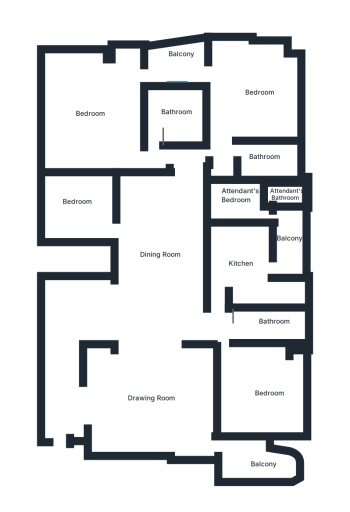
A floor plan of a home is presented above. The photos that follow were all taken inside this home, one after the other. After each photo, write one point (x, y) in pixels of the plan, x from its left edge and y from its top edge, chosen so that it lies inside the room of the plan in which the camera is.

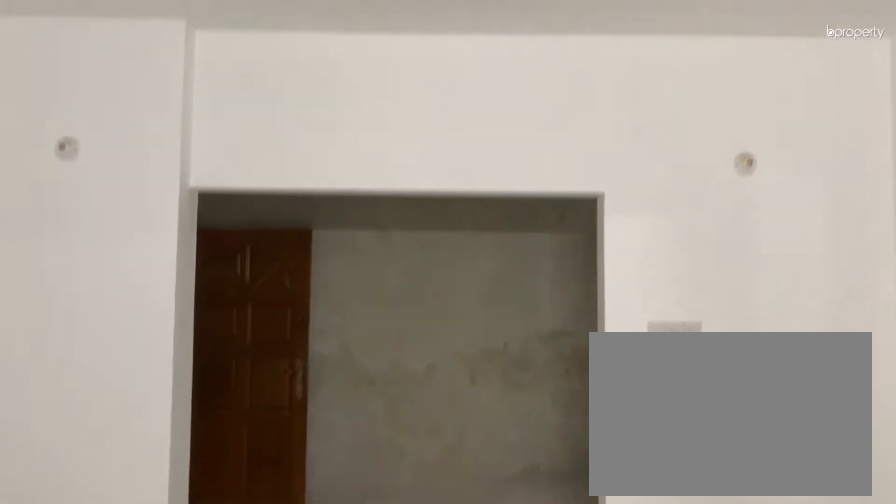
(153, 407)
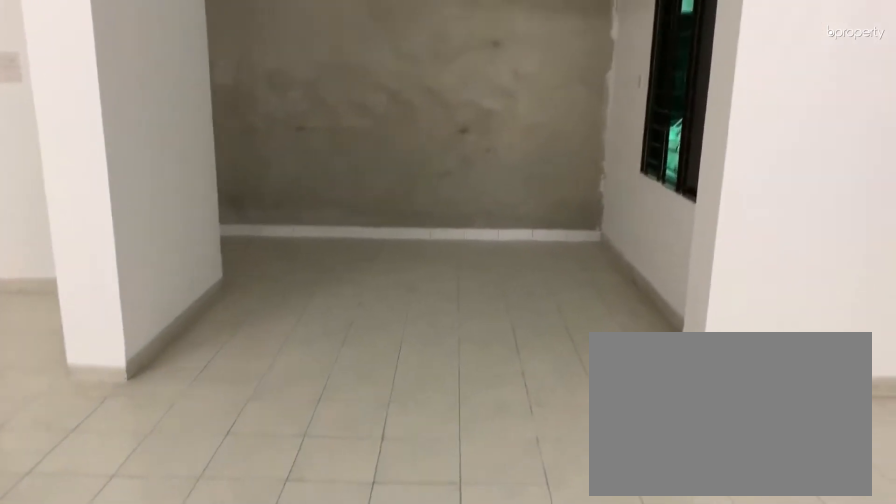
(159, 246)
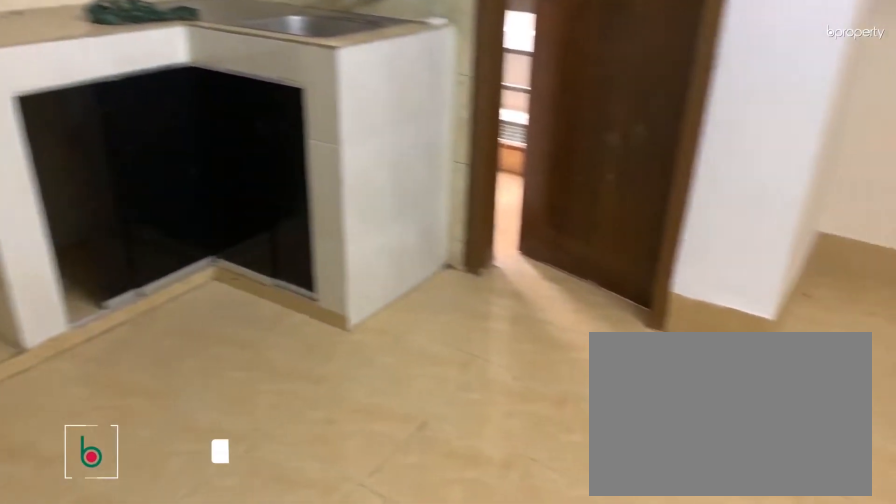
(240, 259)
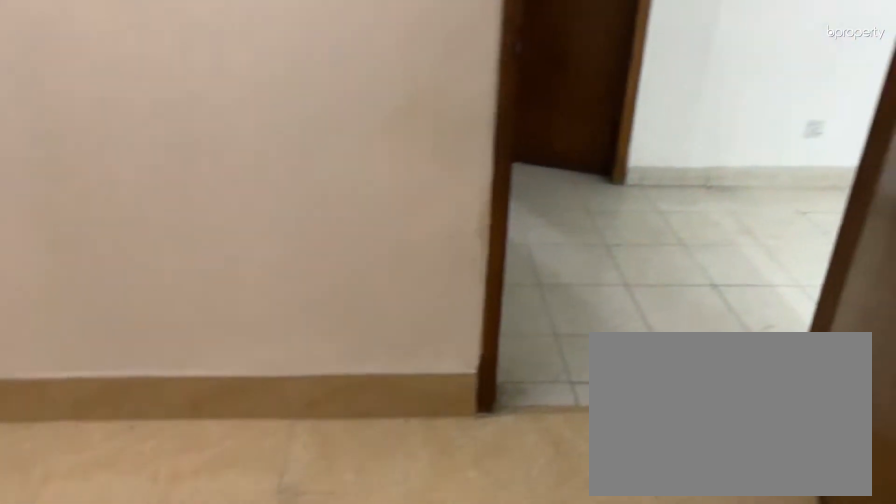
(240, 259)
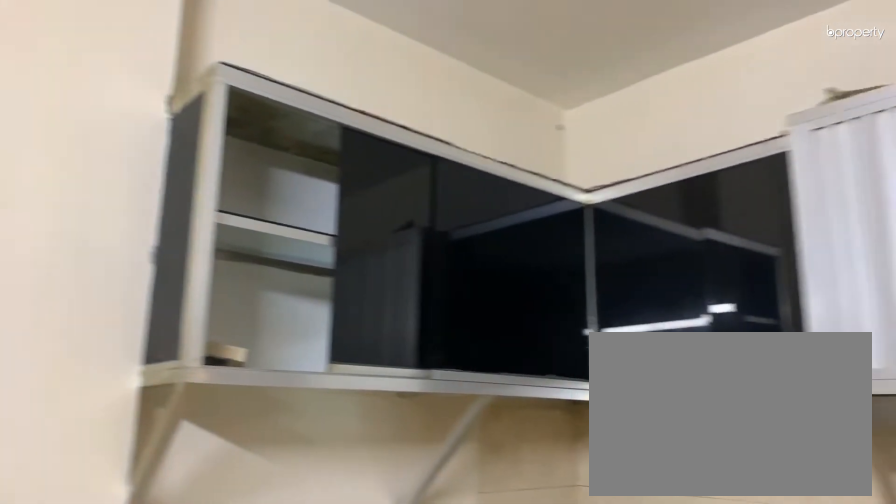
(240, 259)
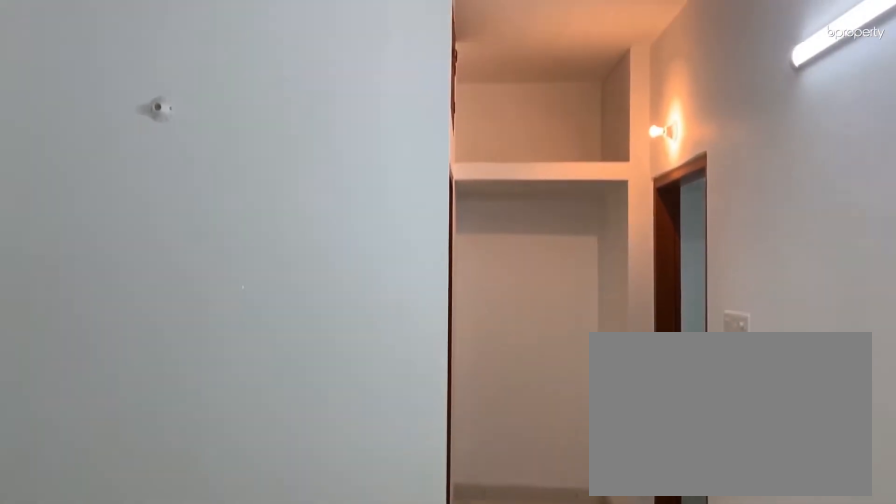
(243, 97)
